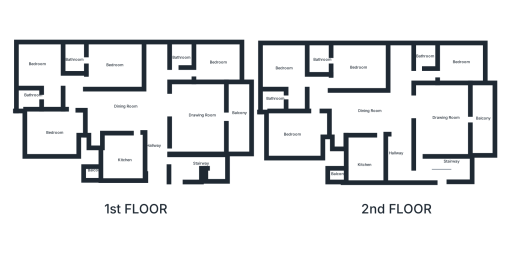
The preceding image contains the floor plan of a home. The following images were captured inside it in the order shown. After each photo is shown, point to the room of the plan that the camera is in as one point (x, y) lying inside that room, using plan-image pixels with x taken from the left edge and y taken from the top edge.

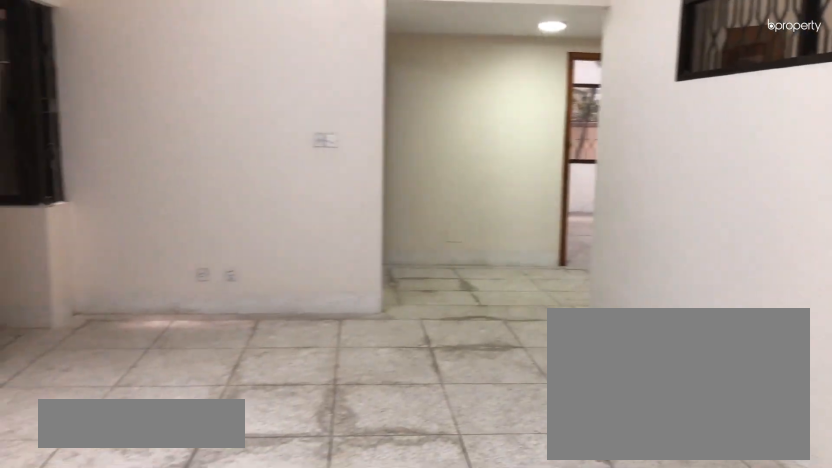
(140, 113)
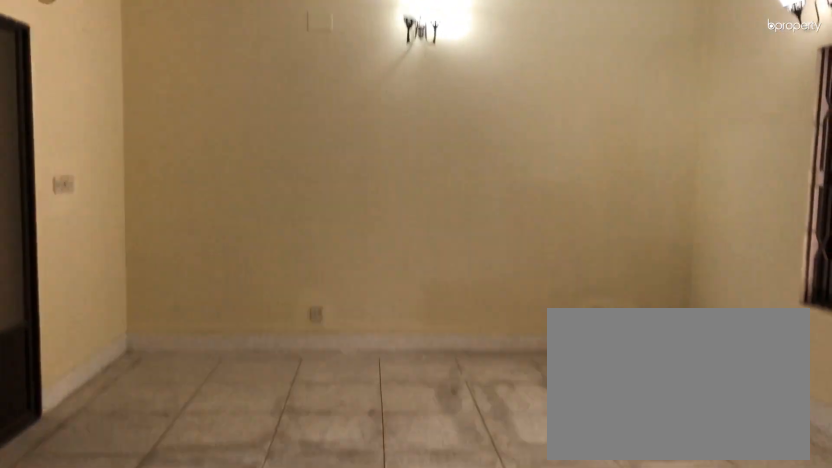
(208, 120)
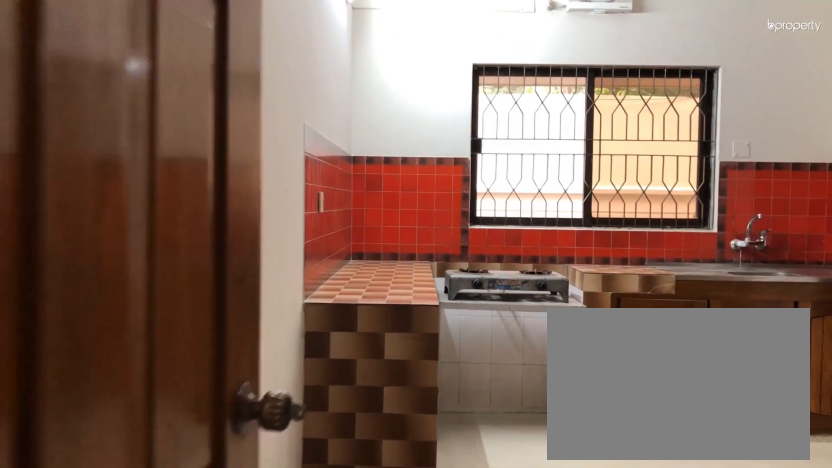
(123, 158)
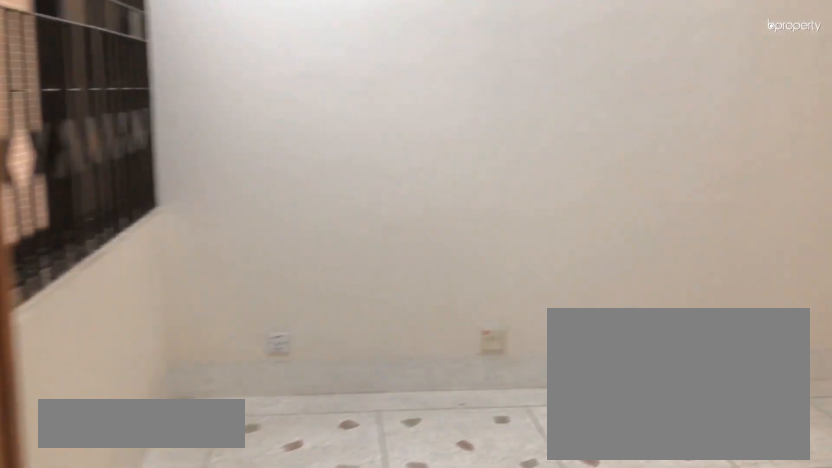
(302, 129)
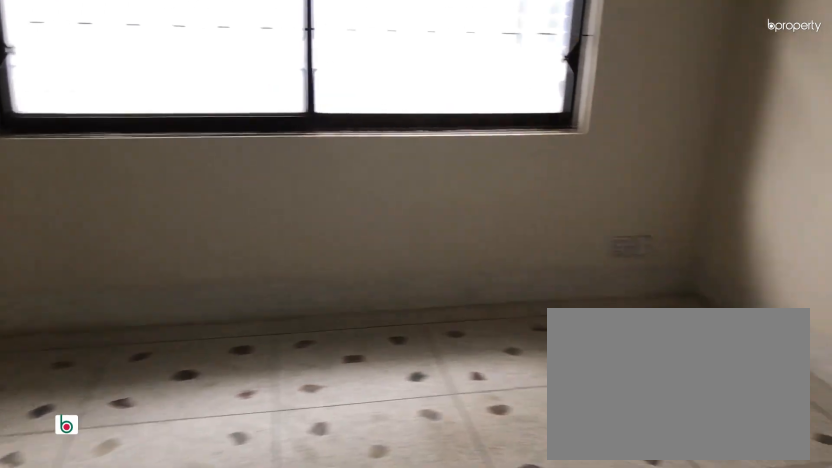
(286, 68)
